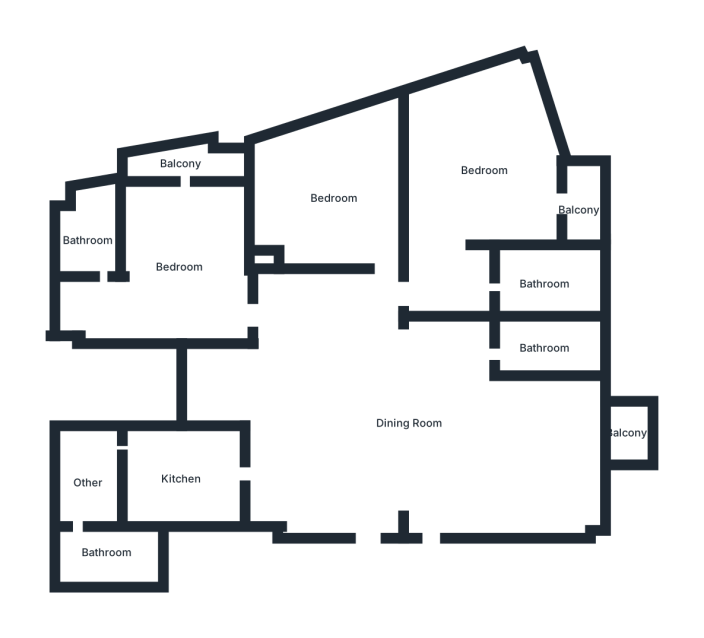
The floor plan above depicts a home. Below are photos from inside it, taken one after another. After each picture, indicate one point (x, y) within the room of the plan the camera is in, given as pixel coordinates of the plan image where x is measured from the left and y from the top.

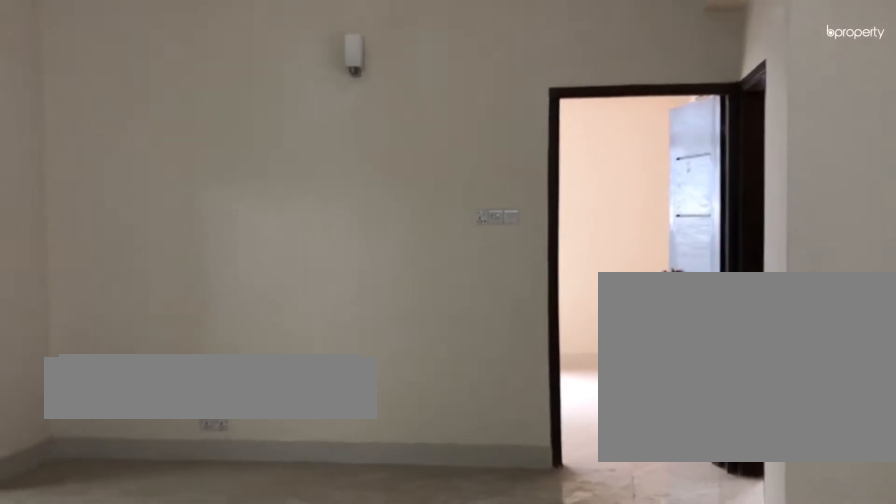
(407, 423)
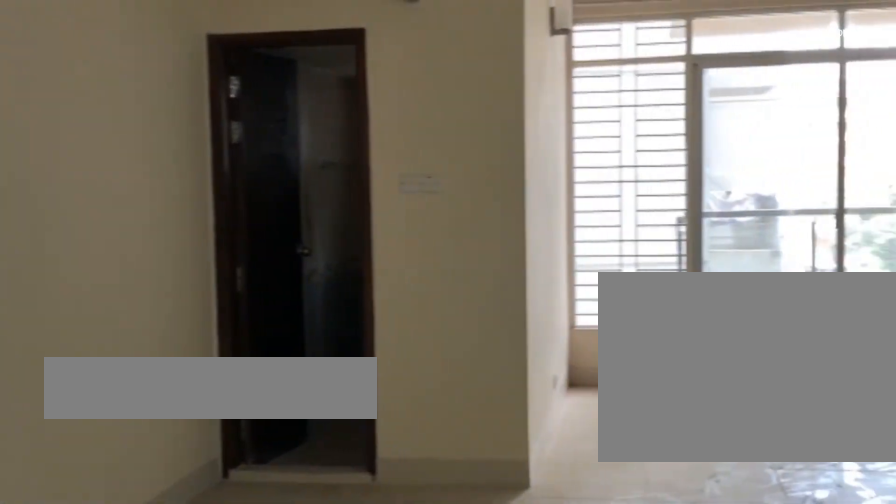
(407, 423)
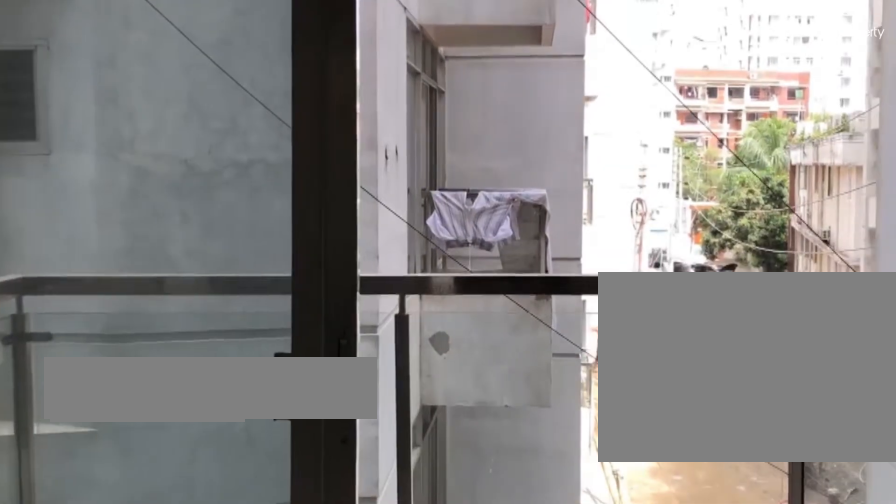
(625, 434)
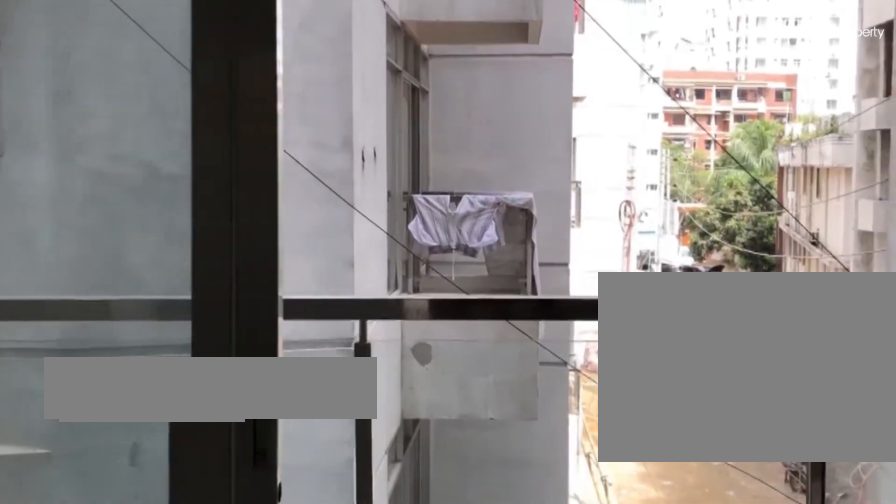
(625, 434)
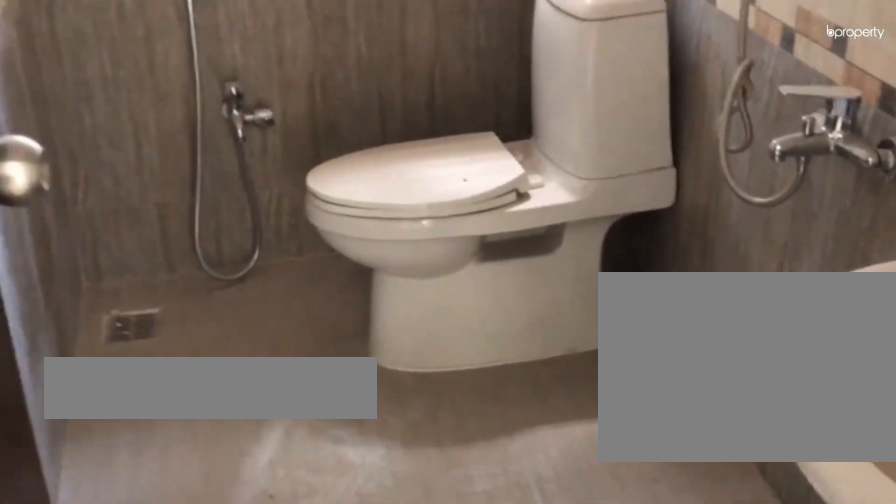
(542, 349)
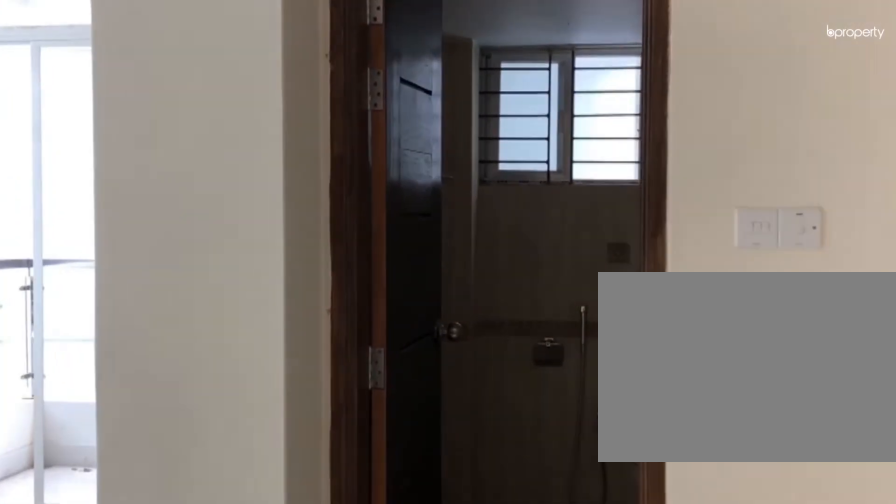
(435, 289)
